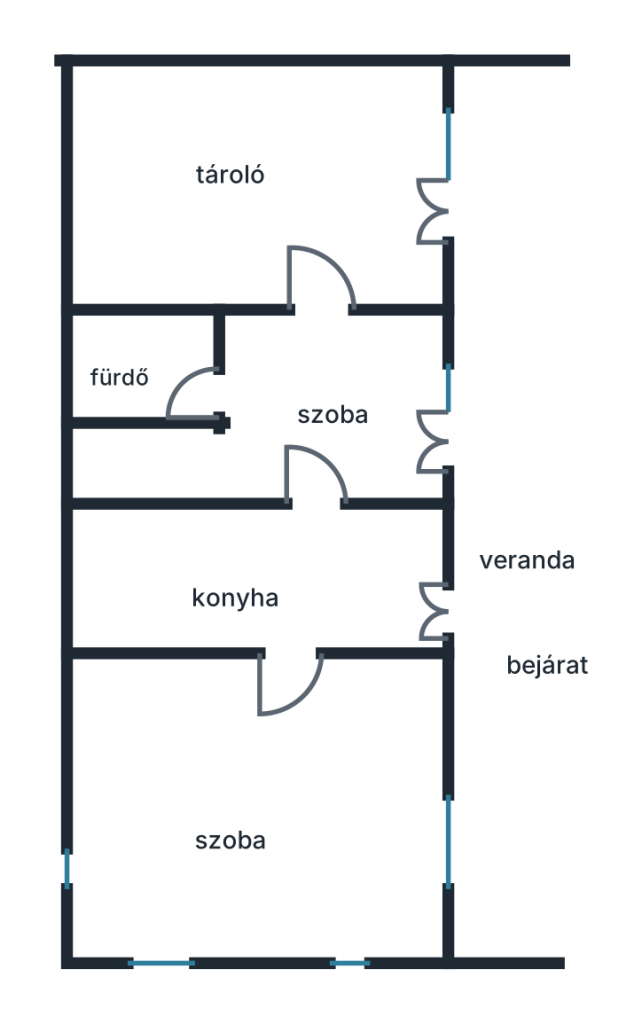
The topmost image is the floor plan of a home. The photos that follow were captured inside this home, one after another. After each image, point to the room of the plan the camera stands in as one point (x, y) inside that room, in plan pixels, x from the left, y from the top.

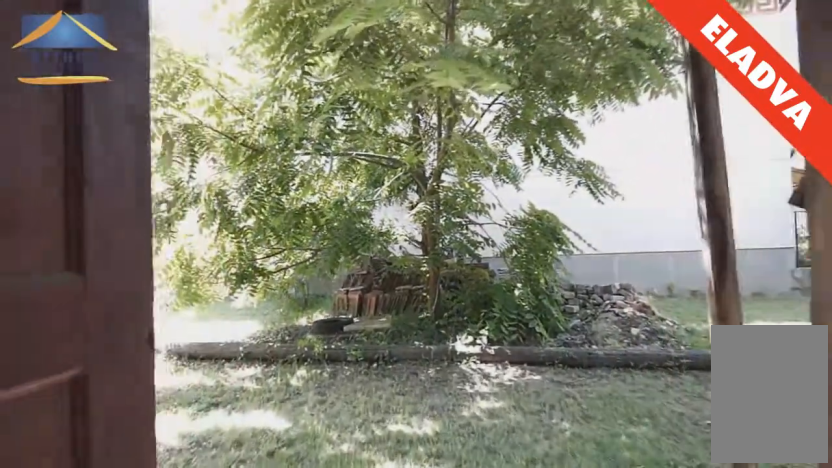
(426, 580)
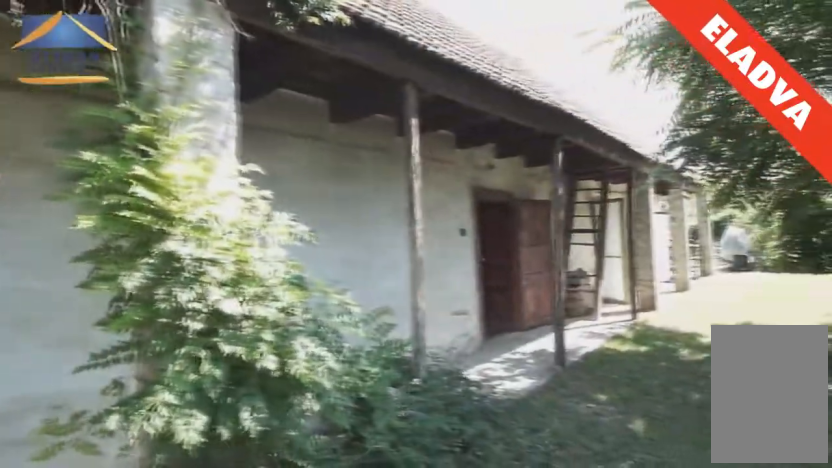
(504, 593)
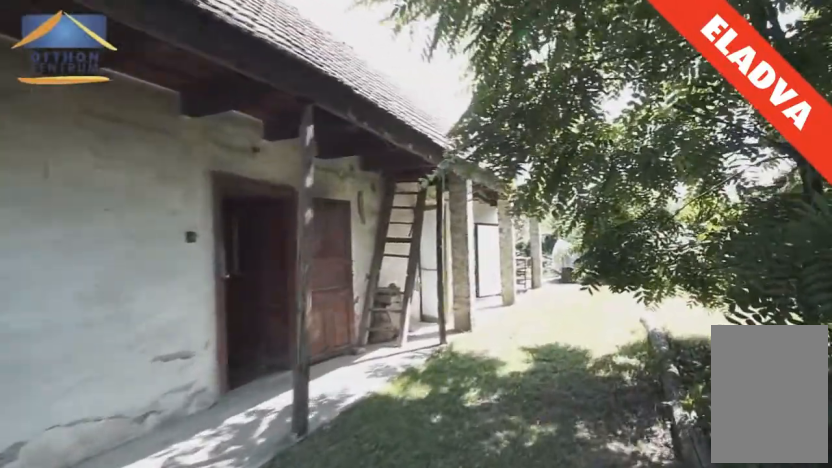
(510, 550)
